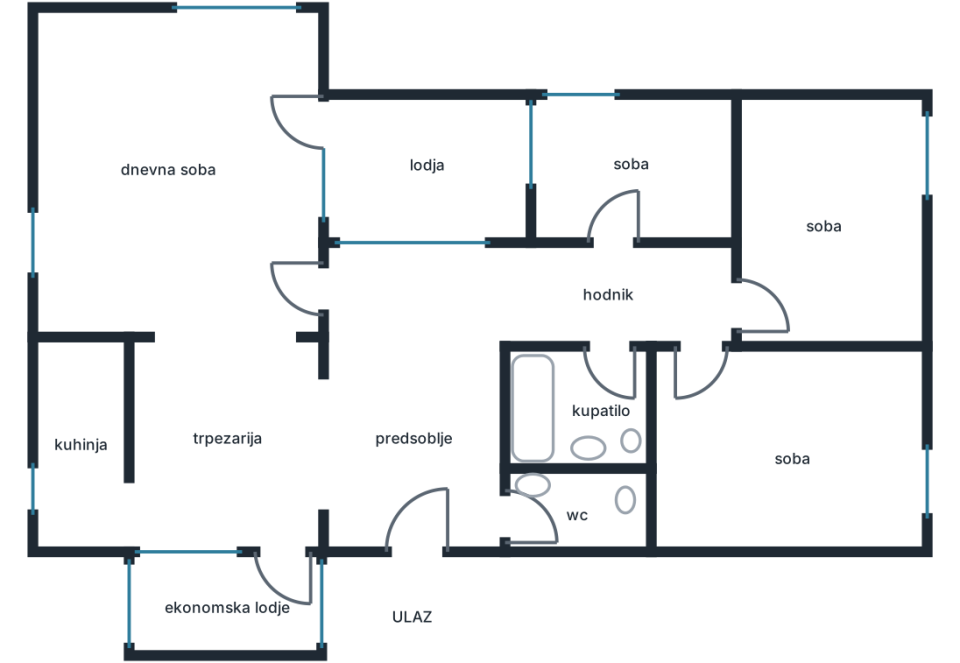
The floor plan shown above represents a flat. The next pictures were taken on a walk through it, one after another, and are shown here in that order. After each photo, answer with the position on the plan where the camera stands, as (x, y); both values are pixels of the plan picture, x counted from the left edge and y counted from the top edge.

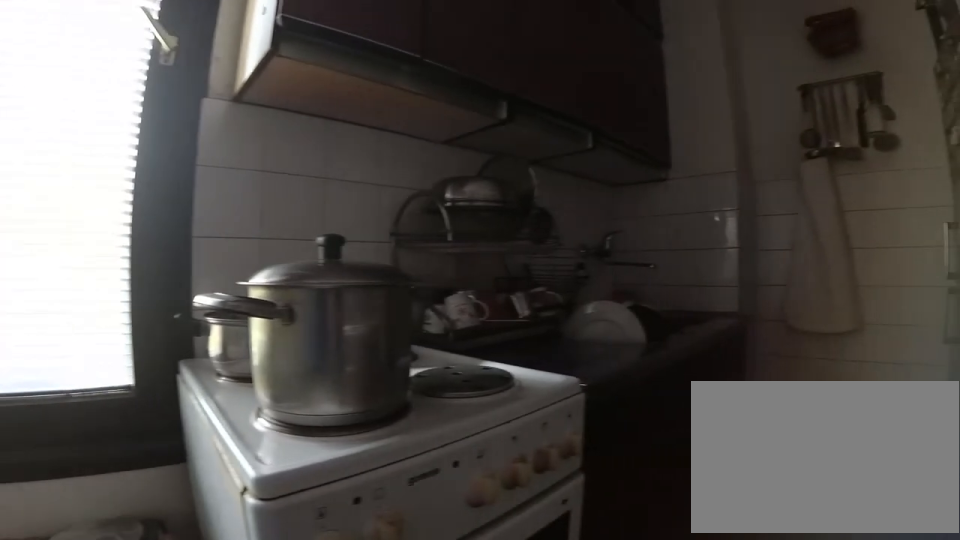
(87, 523)
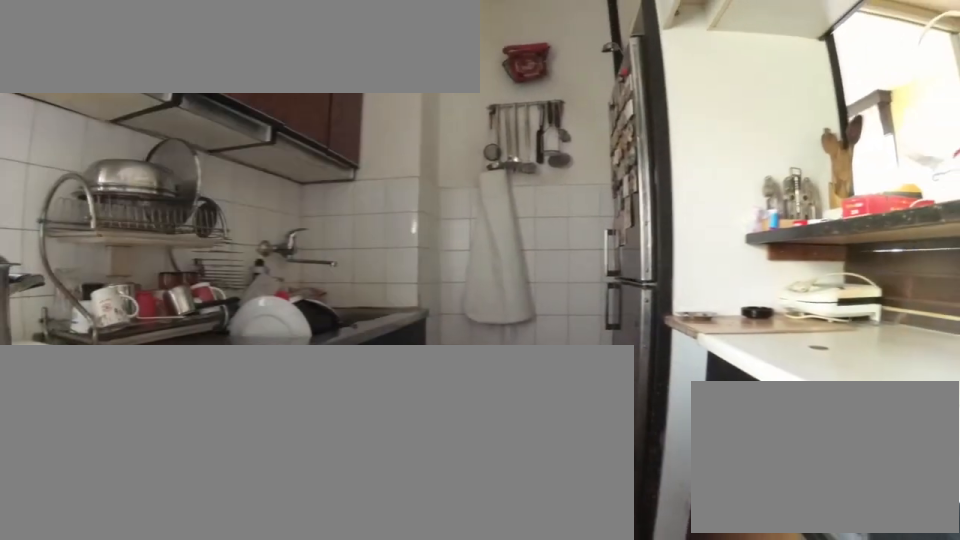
(74, 535)
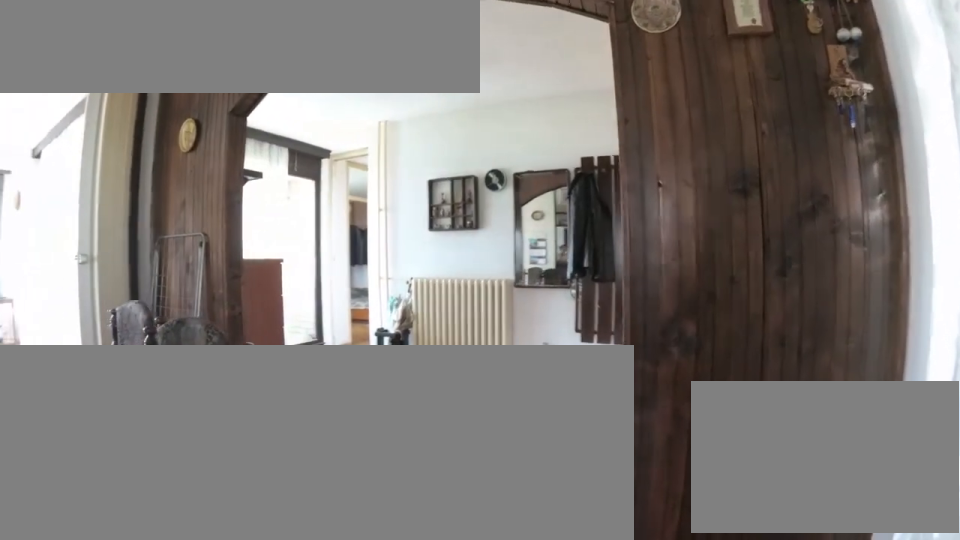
(197, 530)
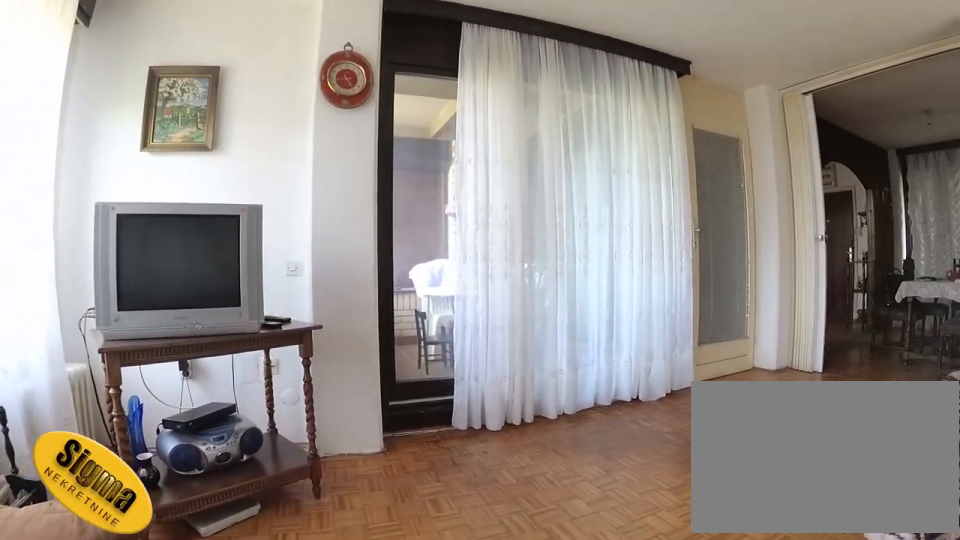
(95, 90)
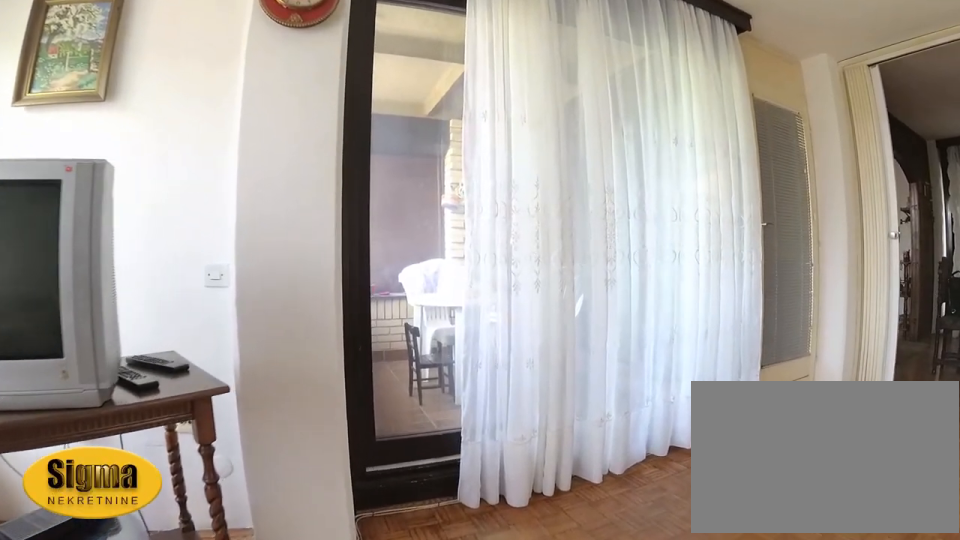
(139, 102)
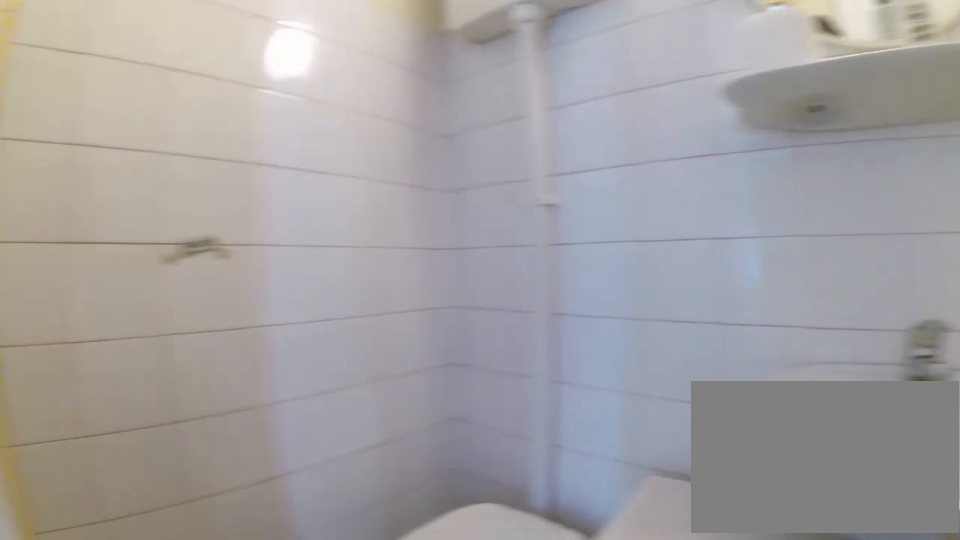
(543, 405)
